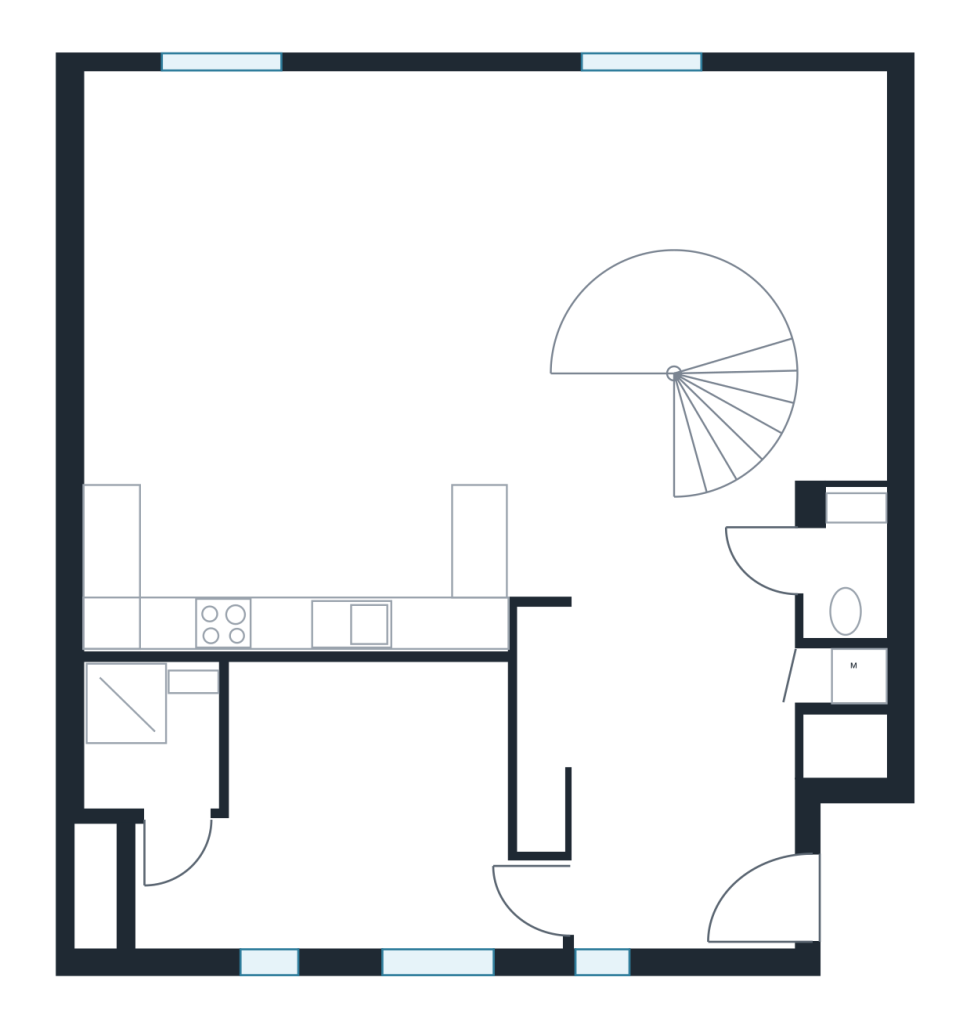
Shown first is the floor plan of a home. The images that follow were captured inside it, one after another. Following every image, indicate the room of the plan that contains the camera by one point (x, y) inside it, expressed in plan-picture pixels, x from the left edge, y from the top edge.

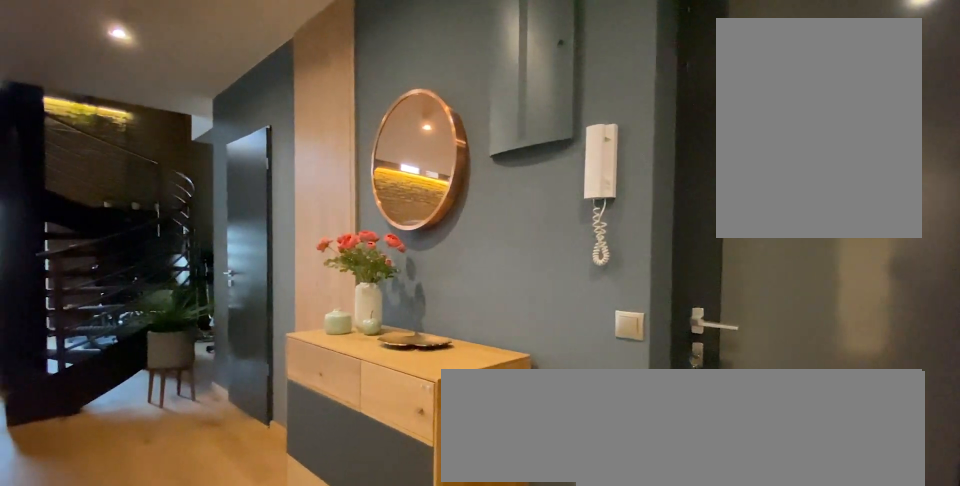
(690, 789)
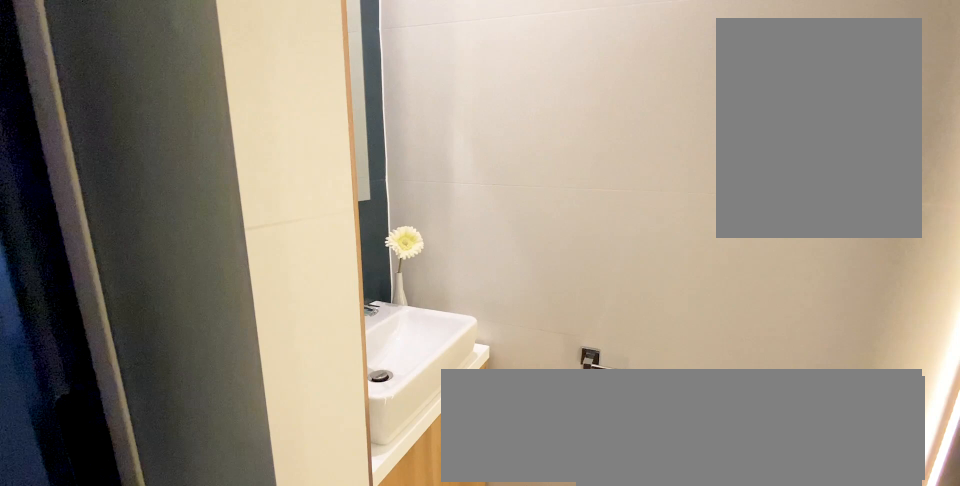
(845, 575)
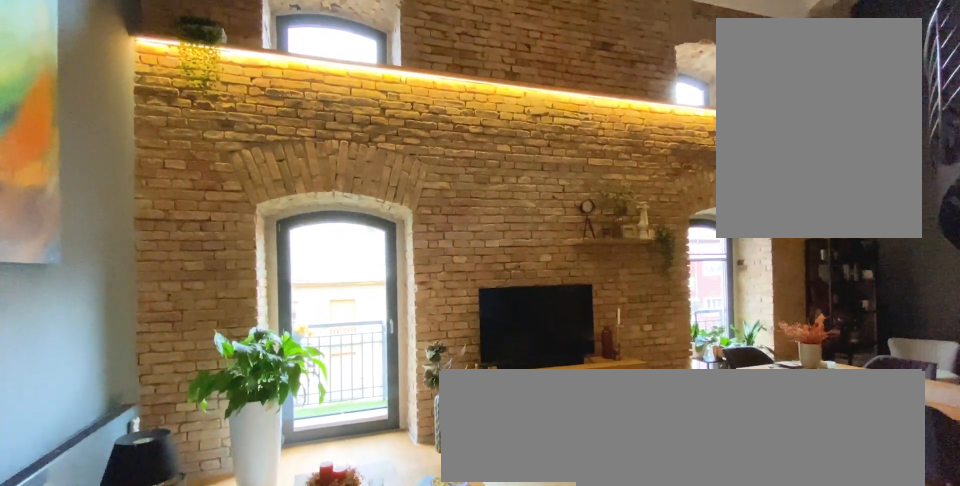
(356, 357)
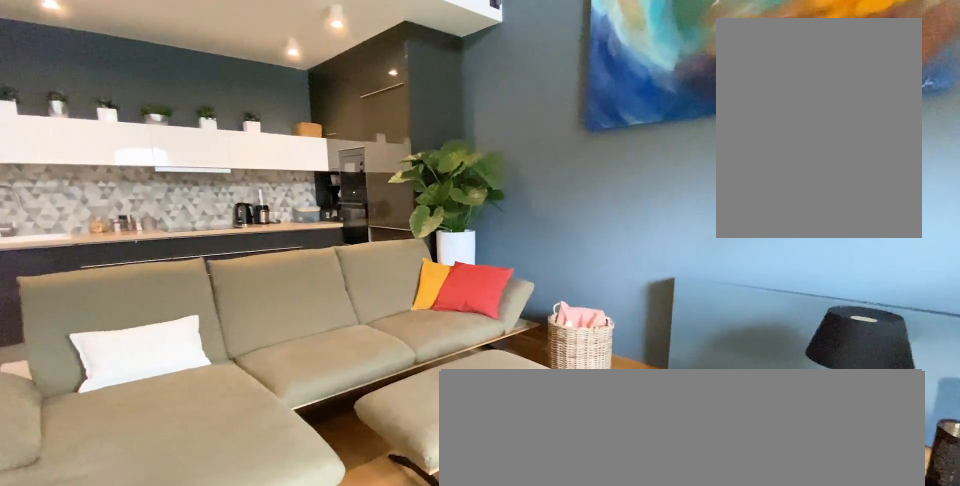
(356, 357)
